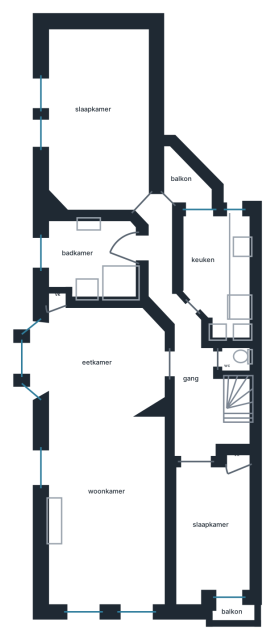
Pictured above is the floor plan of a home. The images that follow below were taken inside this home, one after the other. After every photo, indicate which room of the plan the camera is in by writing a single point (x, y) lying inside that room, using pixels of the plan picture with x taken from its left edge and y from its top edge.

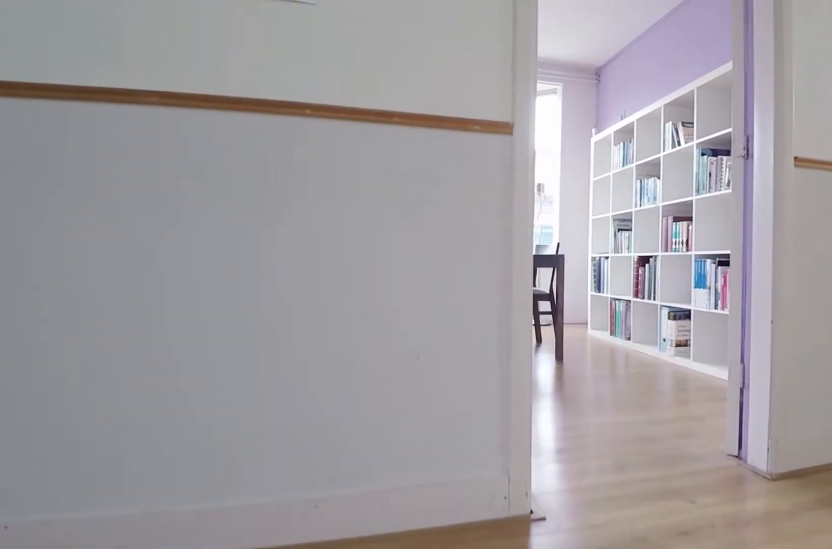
(236, 400)
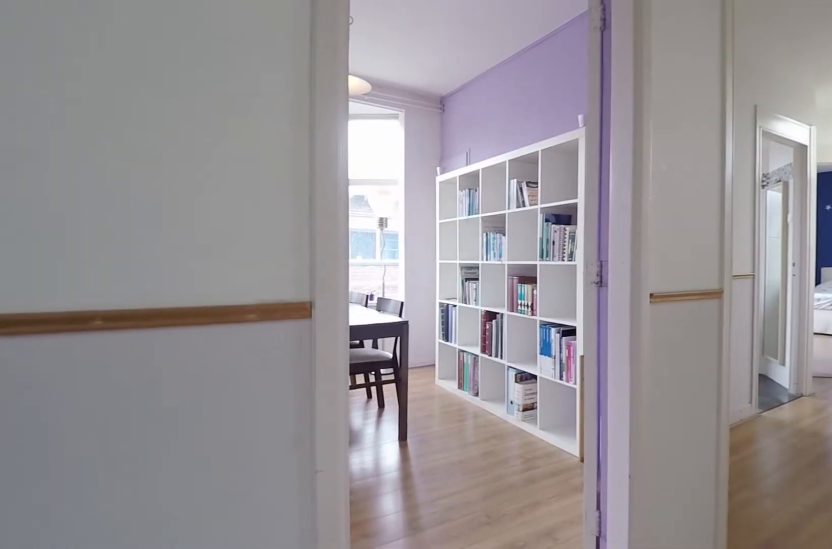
(236, 400)
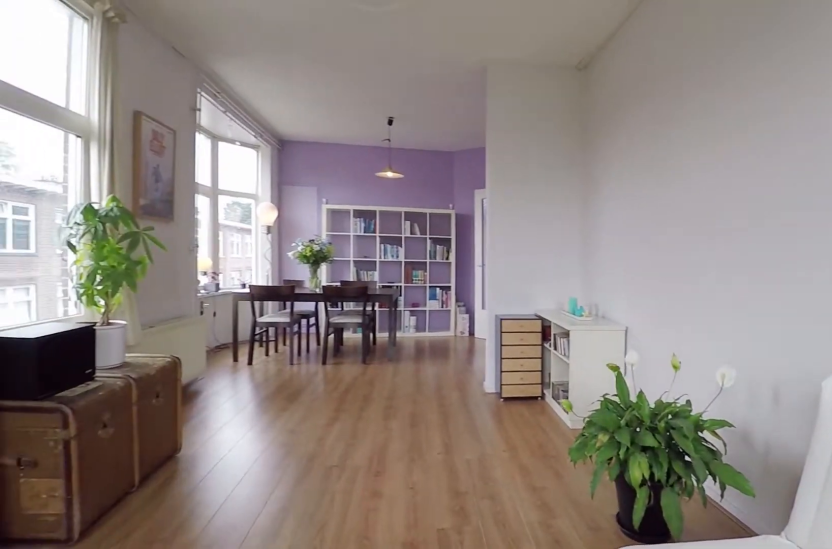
(105, 455)
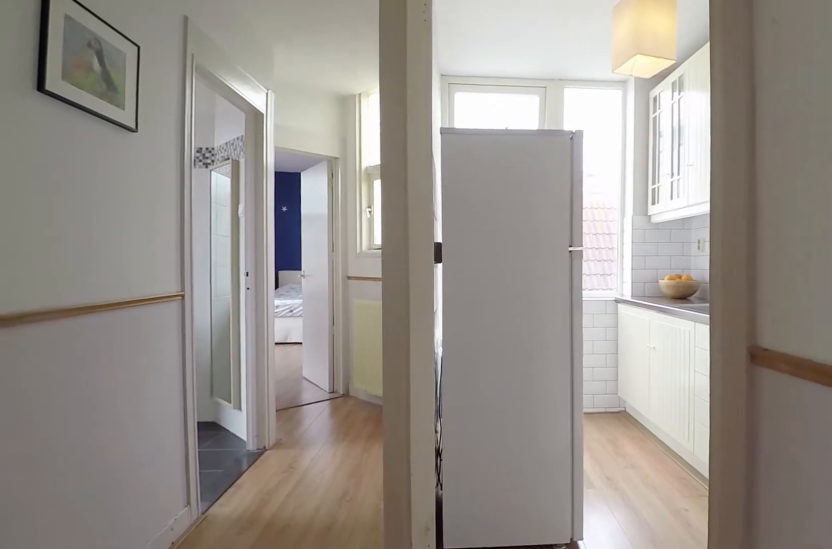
(237, 399)
